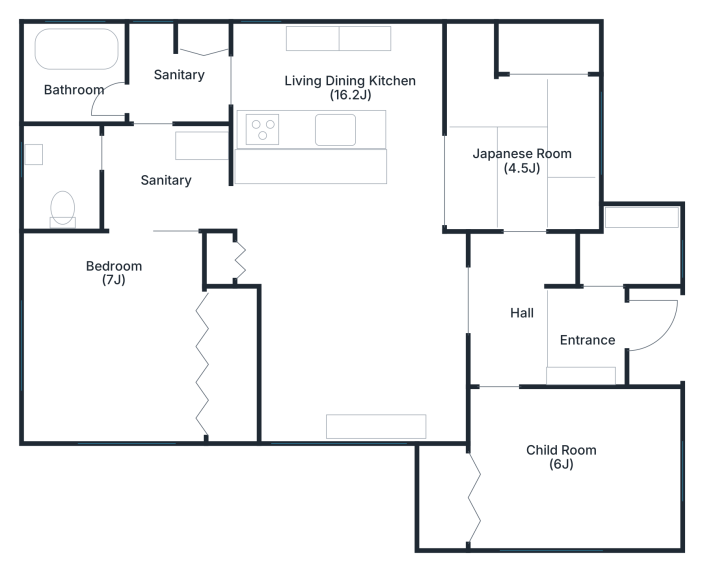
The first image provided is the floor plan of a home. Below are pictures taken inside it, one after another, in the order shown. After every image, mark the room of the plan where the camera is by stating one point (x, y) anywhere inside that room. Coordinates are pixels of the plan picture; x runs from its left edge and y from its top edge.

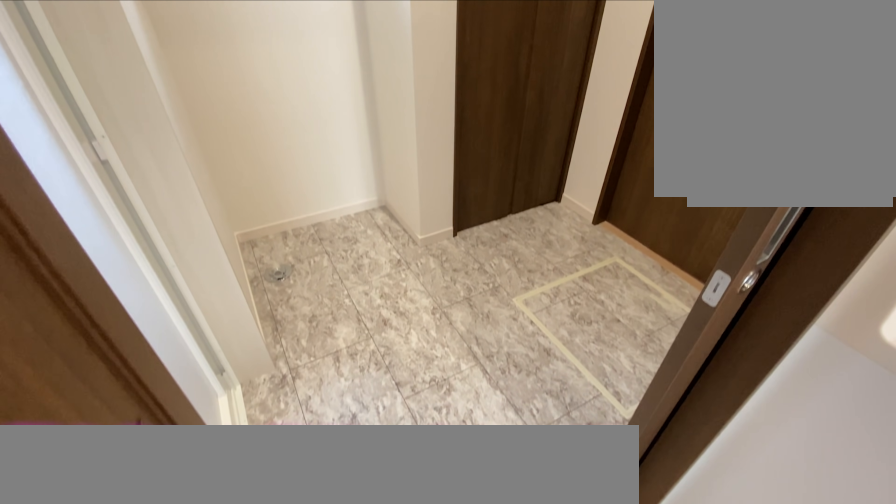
(175, 86)
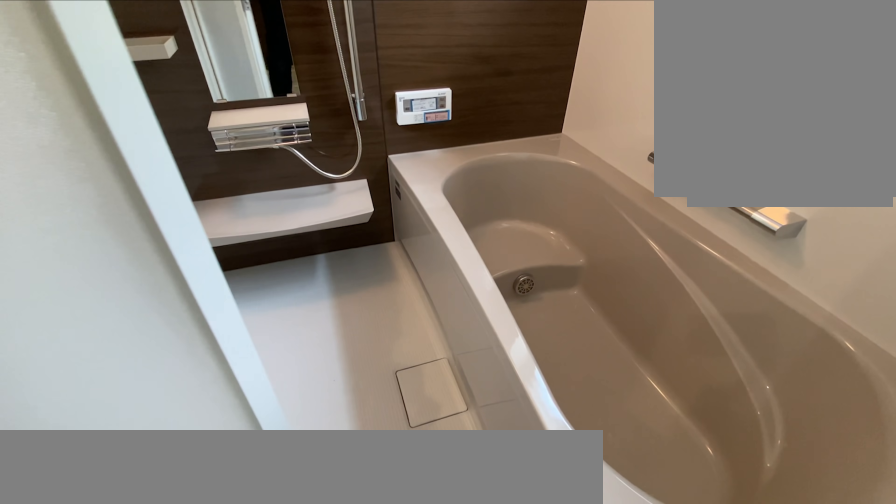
(76, 82)
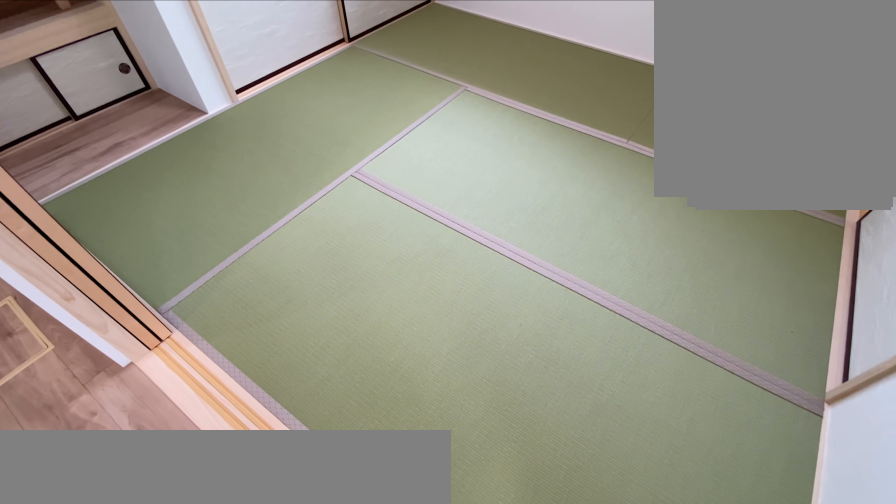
(521, 117)
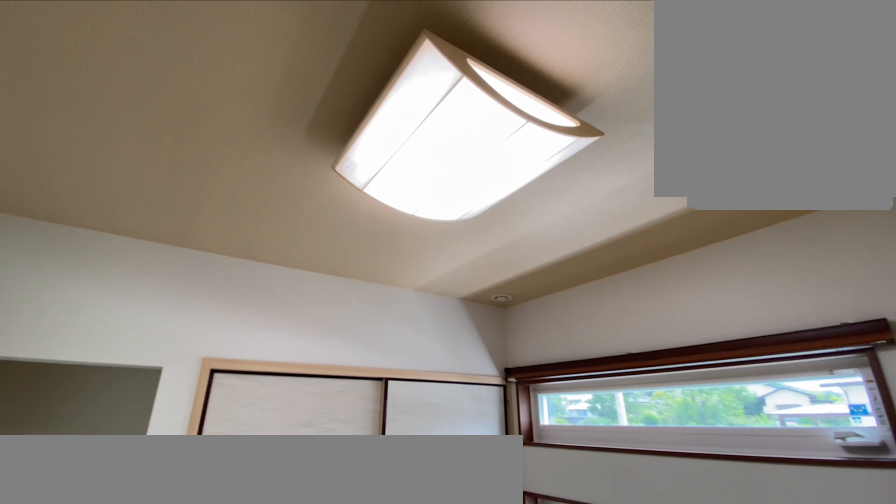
(521, 117)
